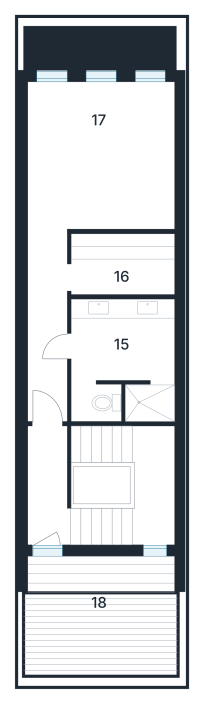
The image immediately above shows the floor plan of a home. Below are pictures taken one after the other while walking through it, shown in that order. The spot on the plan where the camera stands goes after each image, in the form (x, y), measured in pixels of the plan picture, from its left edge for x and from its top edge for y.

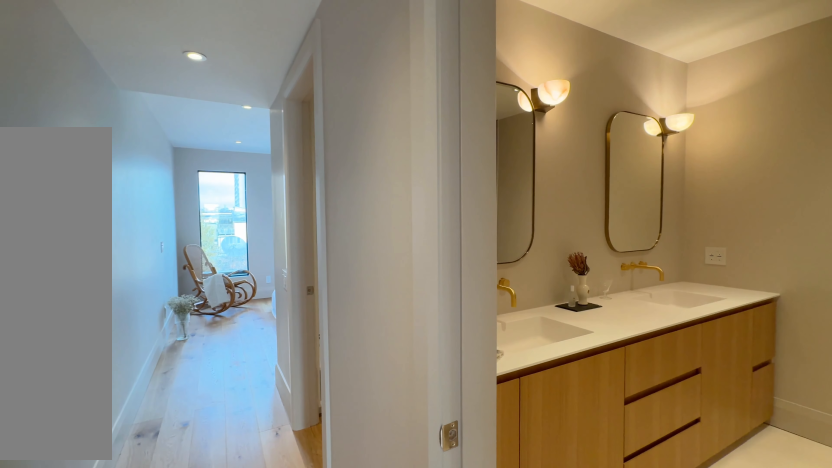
(48, 359)
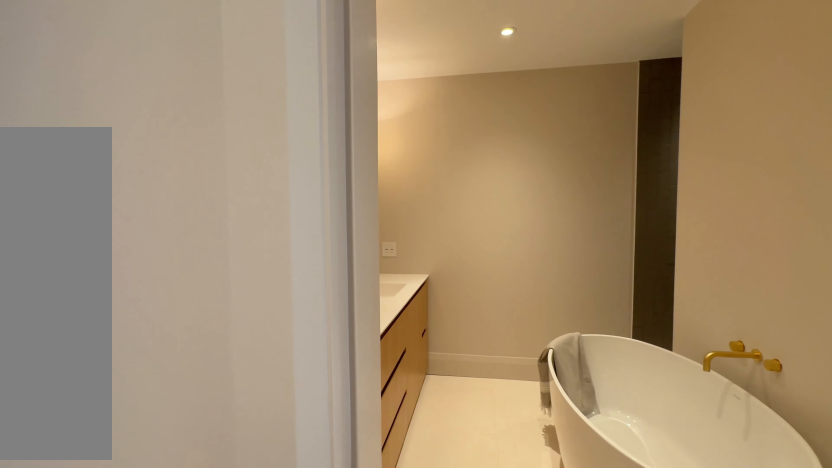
(47, 336)
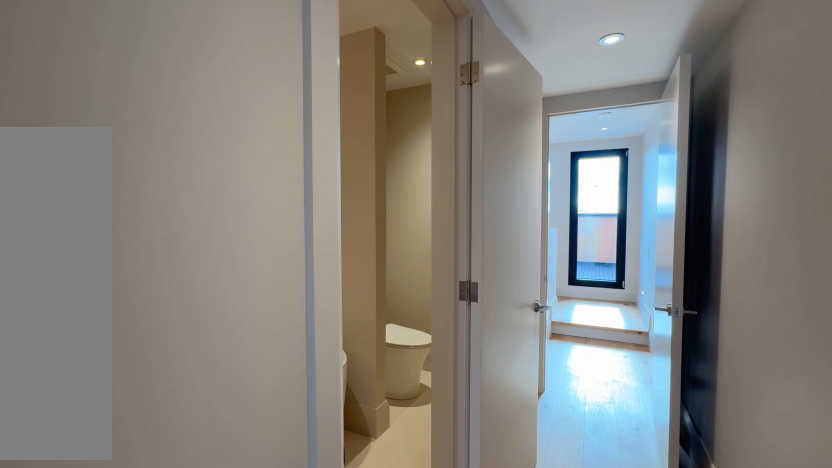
(46, 307)
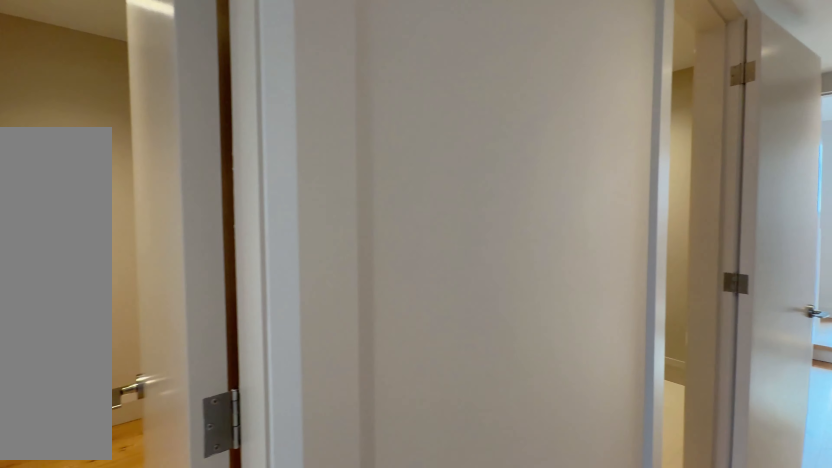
(45, 286)
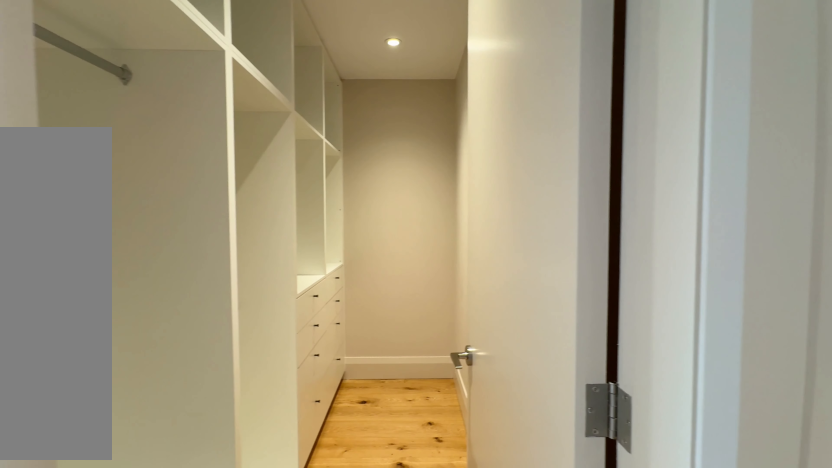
(44, 273)
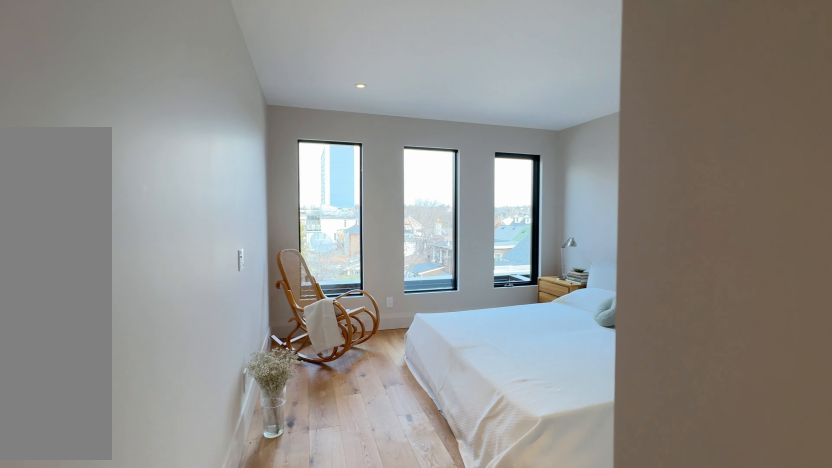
(45, 233)
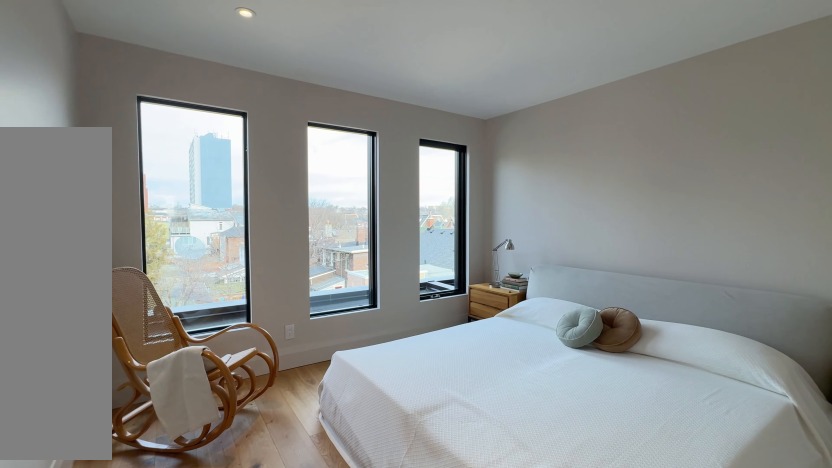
(47, 218)
